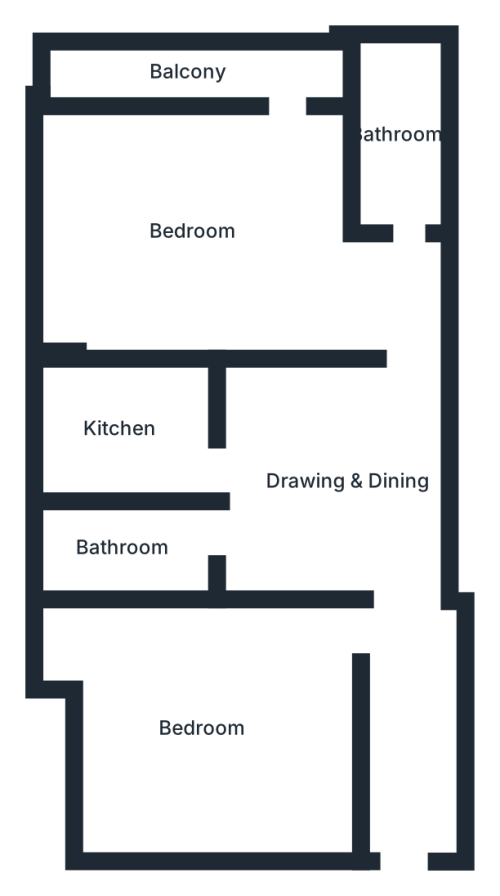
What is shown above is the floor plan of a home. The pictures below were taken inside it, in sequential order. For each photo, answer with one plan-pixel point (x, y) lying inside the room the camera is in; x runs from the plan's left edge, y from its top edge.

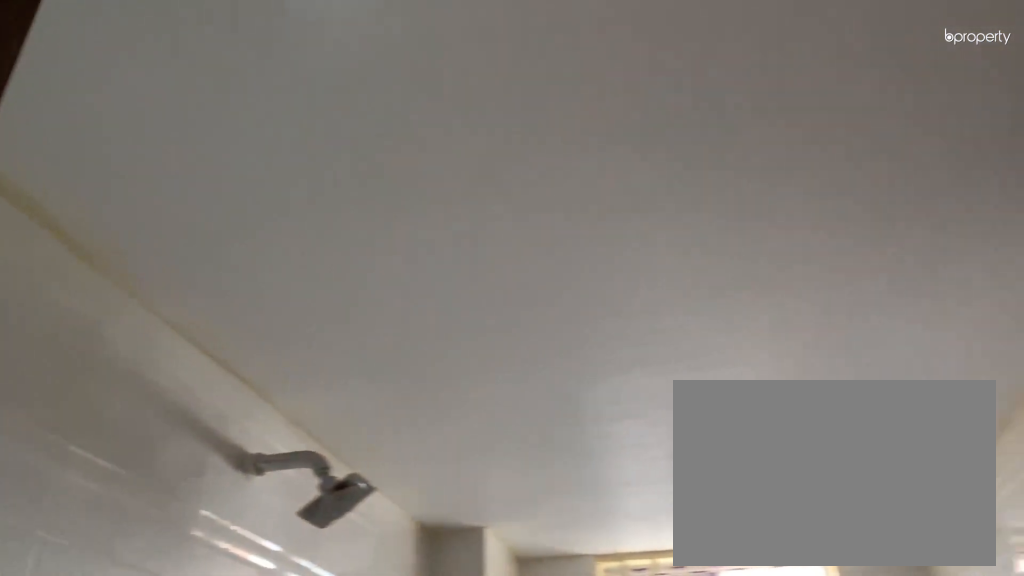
(127, 558)
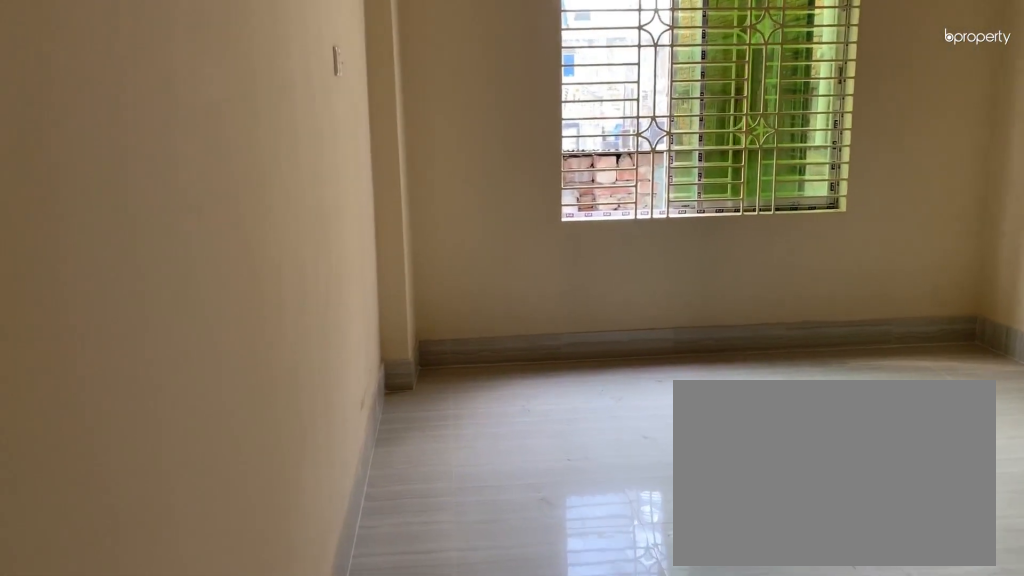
(234, 254)
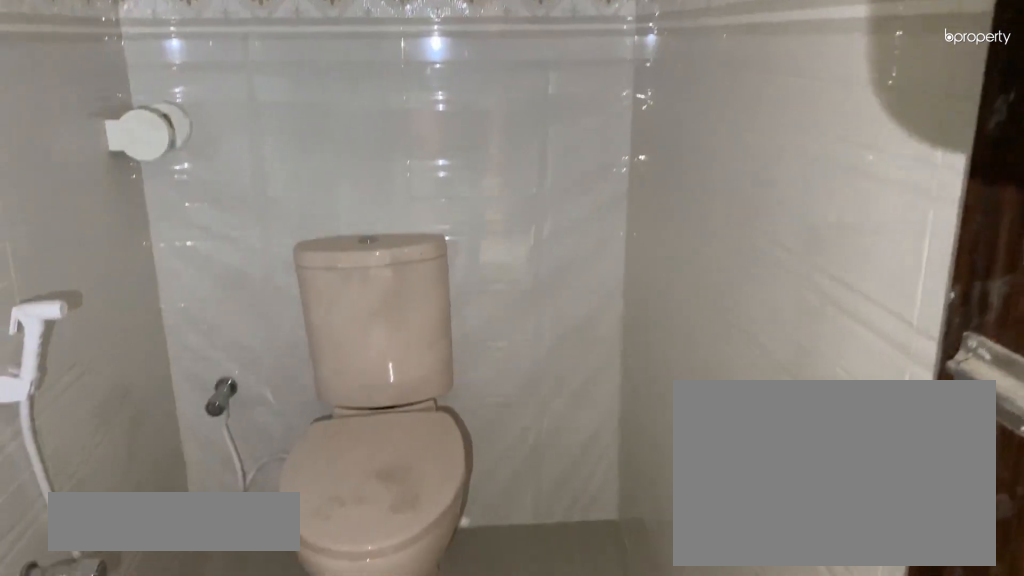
(403, 134)
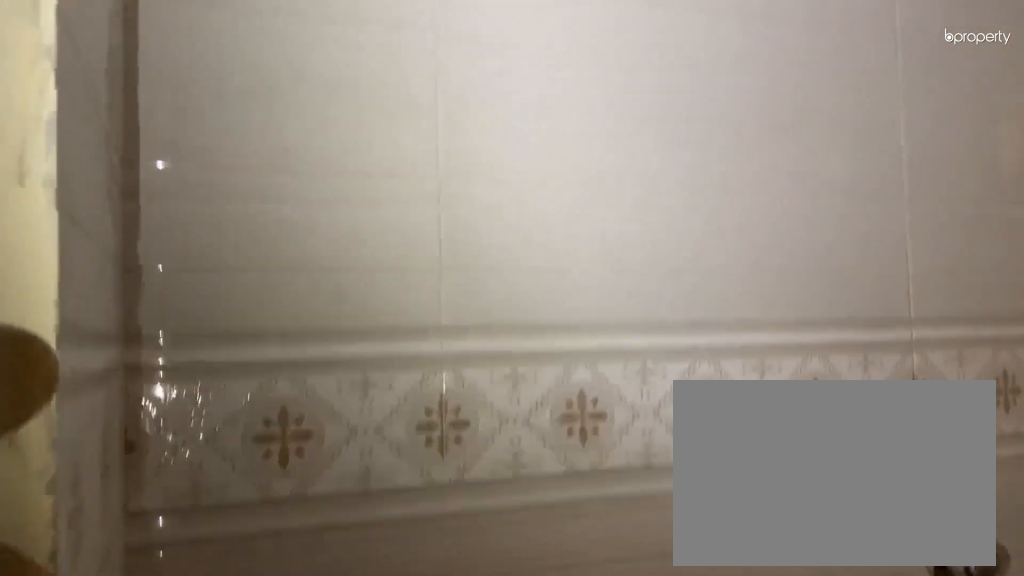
(403, 134)
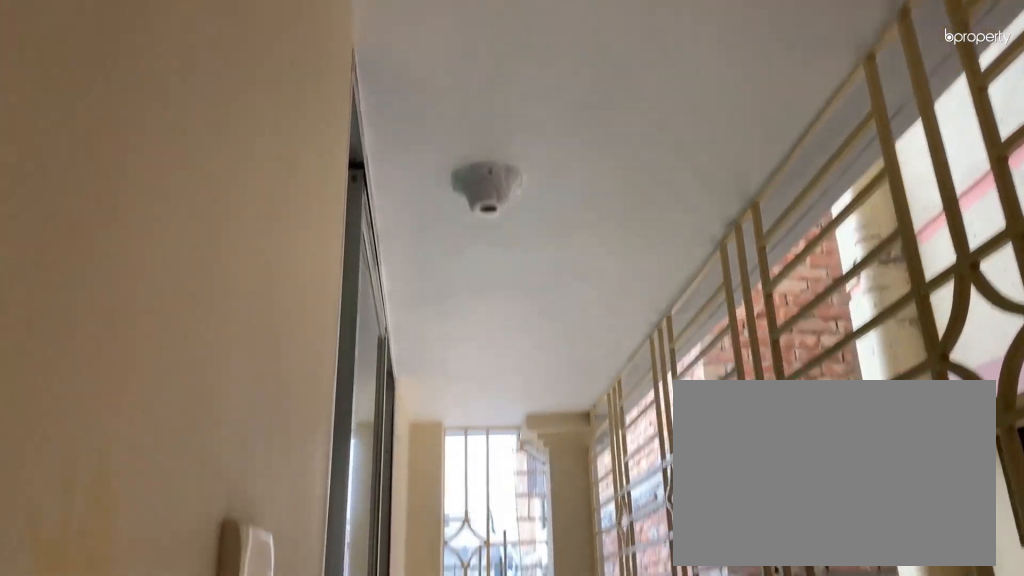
(182, 80)
